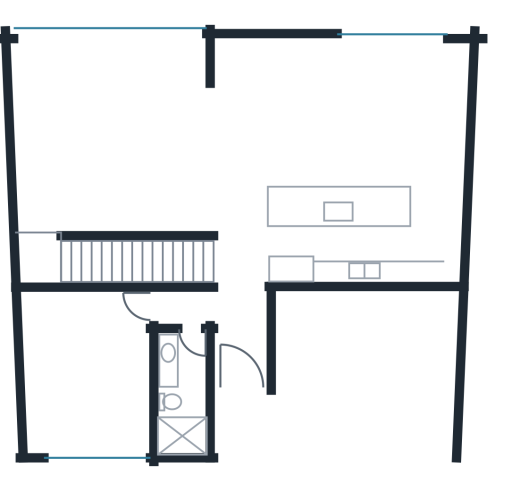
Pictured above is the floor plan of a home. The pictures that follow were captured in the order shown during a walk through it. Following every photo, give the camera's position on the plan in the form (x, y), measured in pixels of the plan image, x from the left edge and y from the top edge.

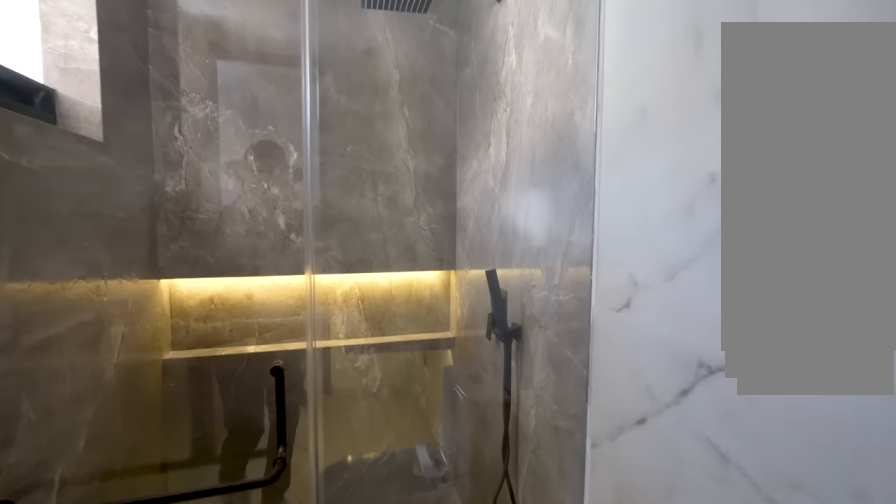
(186, 378)
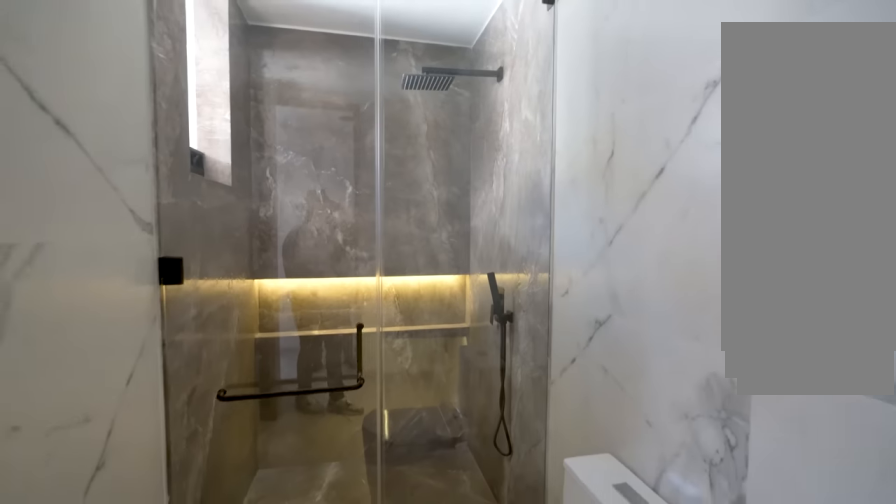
(191, 388)
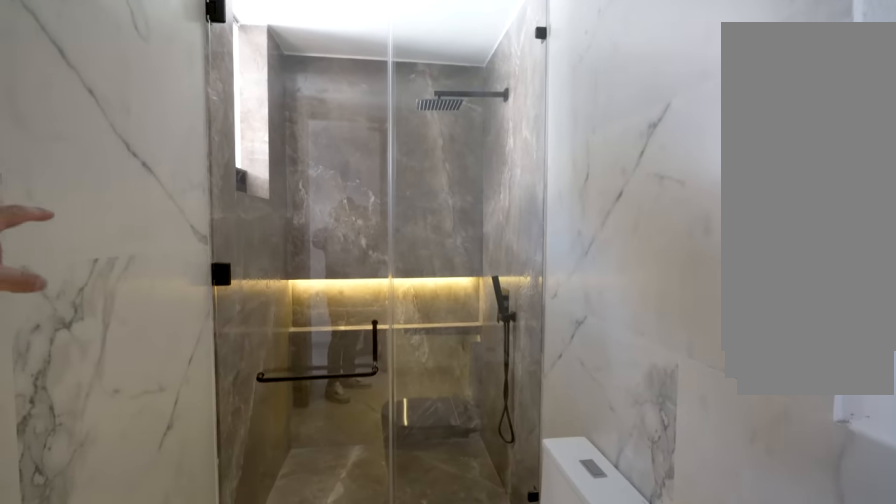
(191, 366)
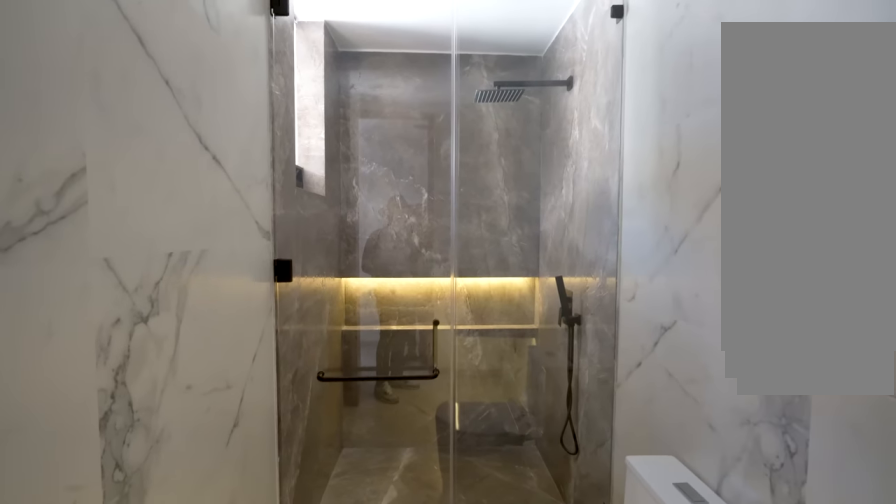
(192, 366)
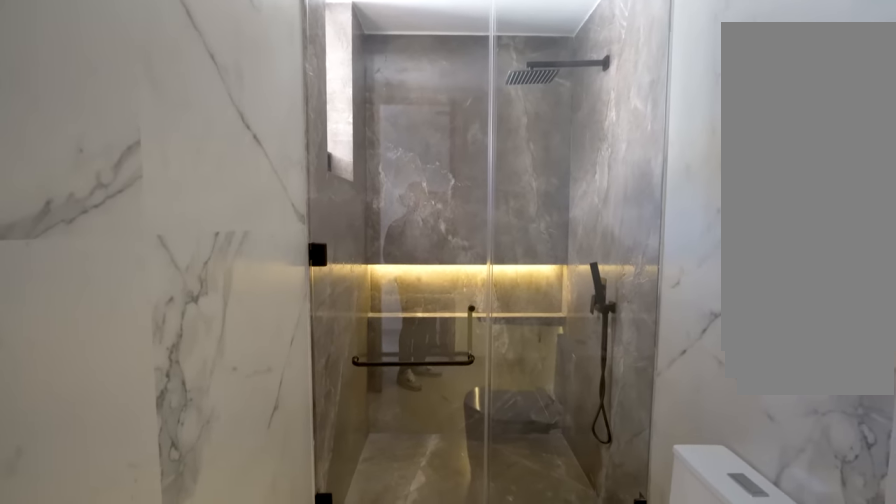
(190, 364)
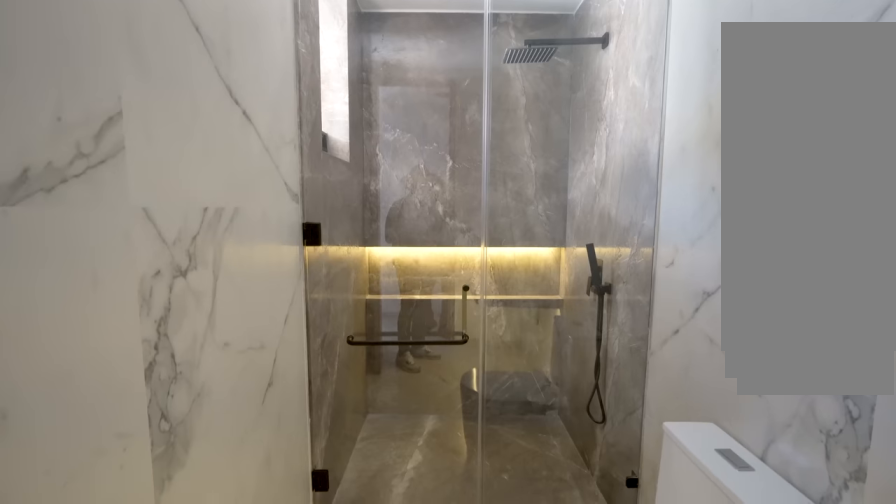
(190, 365)
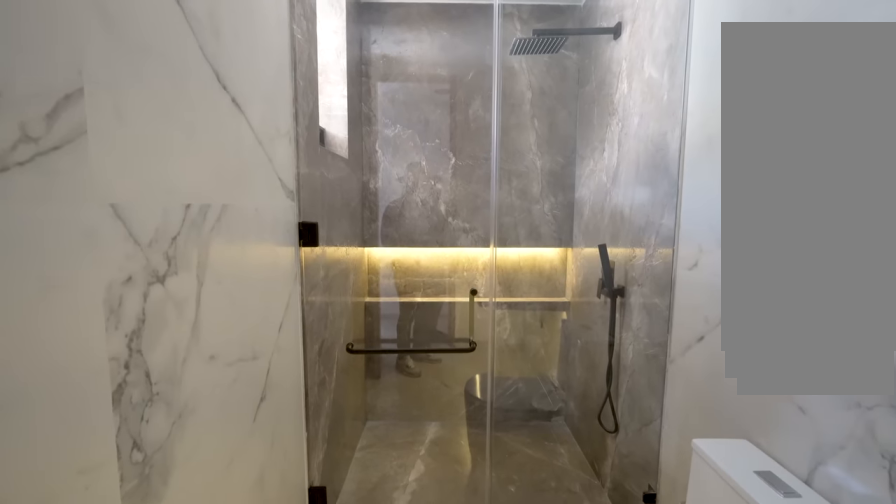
(190, 365)
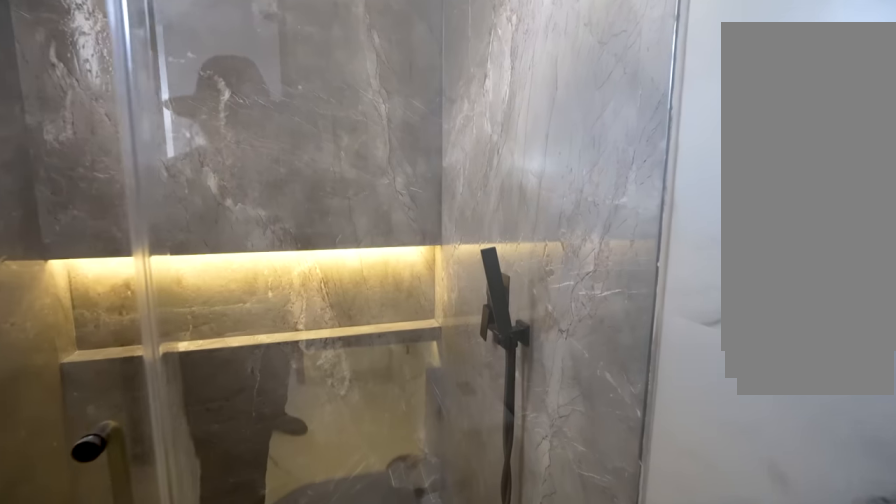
(189, 375)
